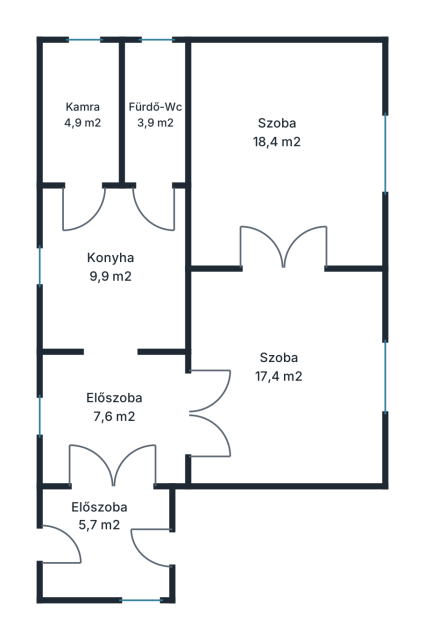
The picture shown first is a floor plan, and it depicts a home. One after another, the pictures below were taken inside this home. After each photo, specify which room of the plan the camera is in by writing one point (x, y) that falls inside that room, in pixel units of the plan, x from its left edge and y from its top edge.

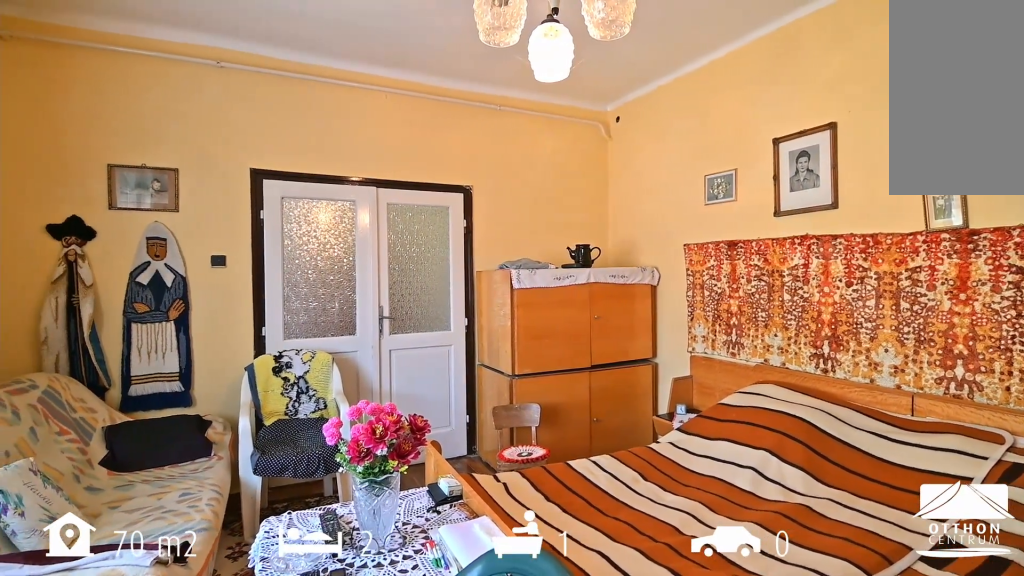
(287, 152)
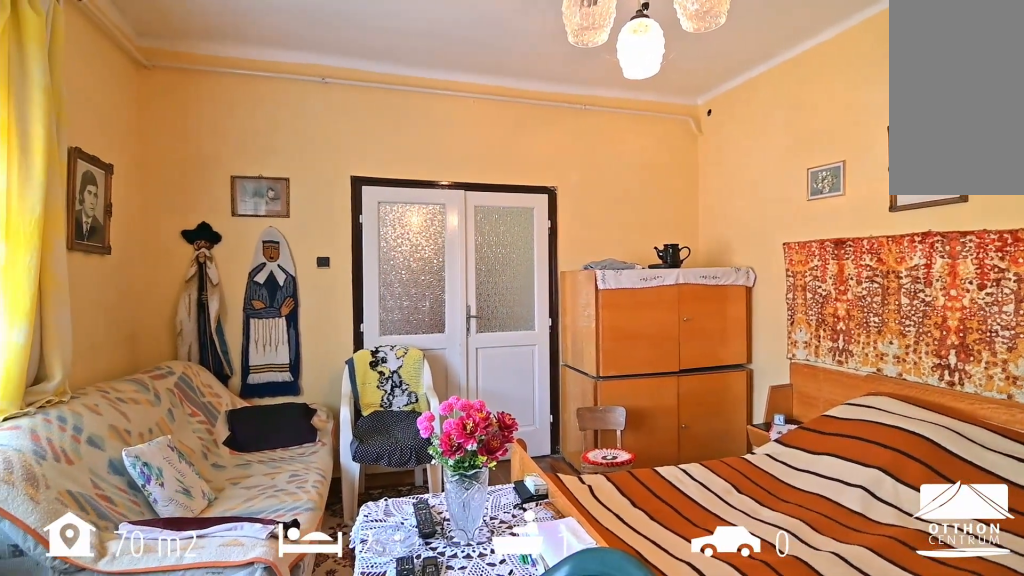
(287, 152)
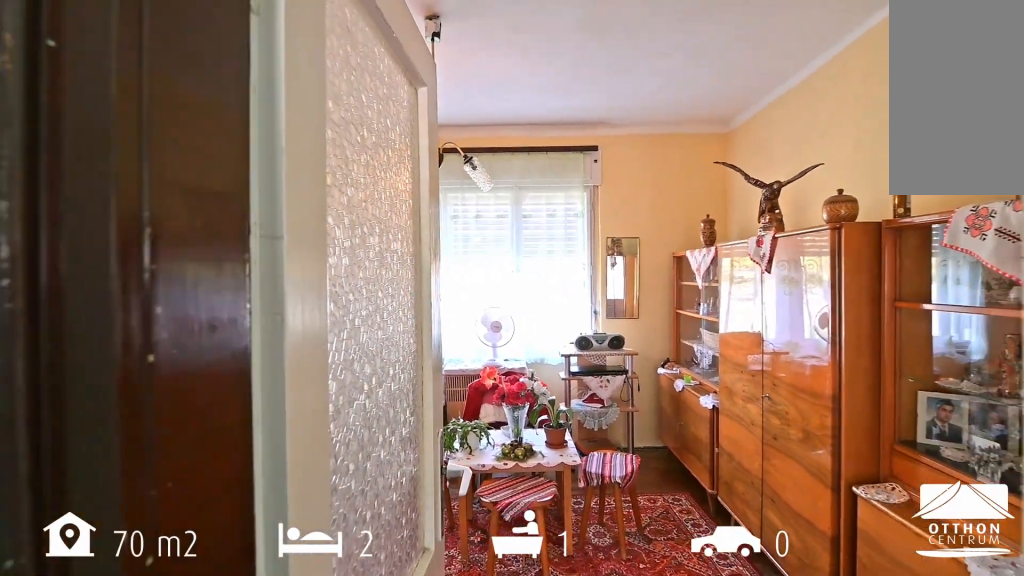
(287, 373)
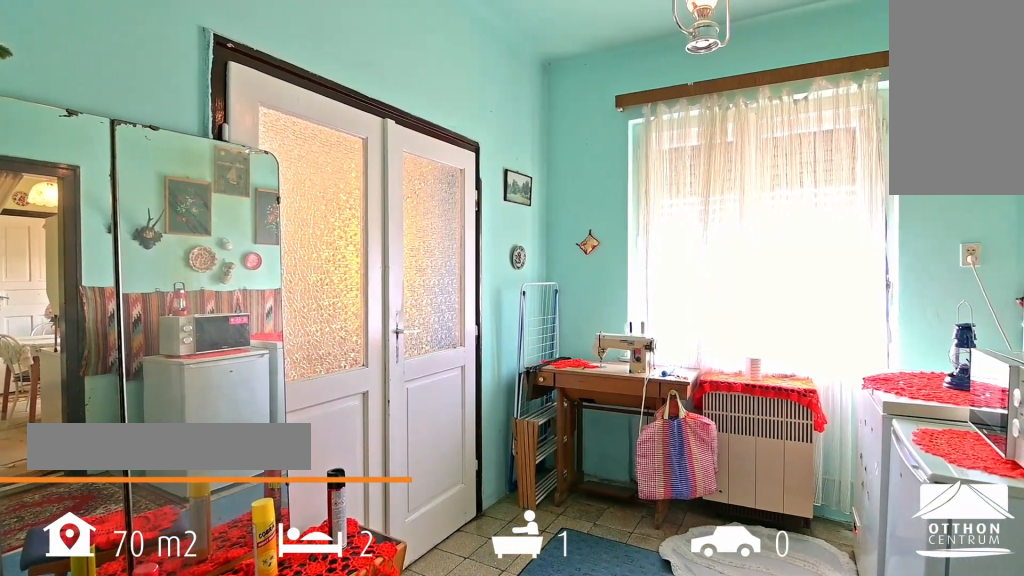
(116, 425)
